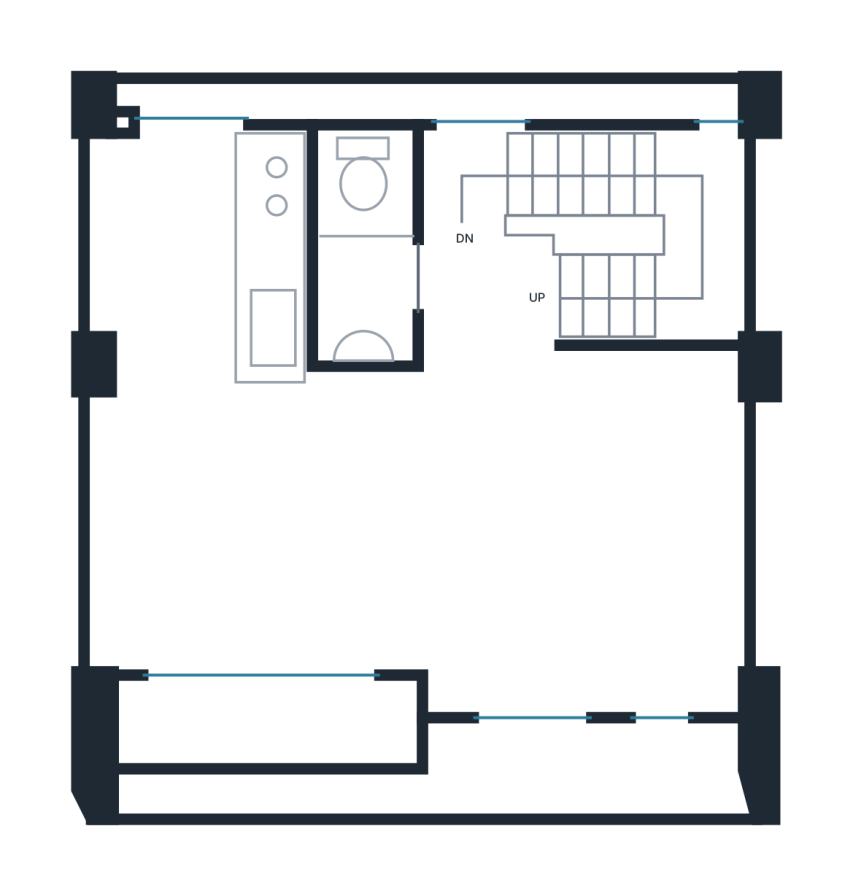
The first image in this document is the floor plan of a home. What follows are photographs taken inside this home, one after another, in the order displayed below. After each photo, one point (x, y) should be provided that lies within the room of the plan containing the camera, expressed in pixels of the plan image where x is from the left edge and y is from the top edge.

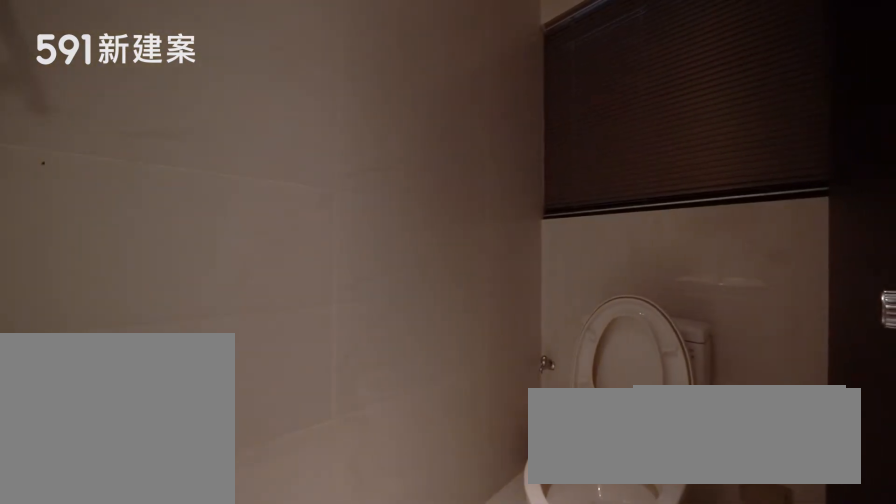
(363, 238)
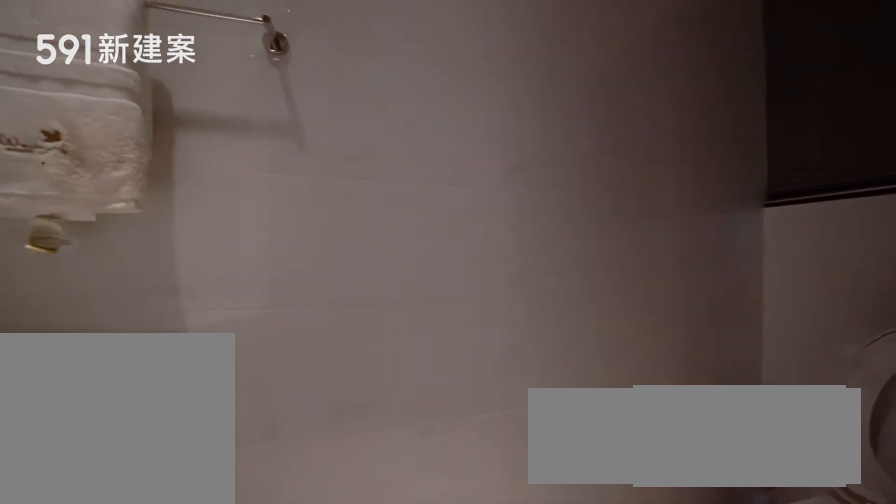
(363, 238)
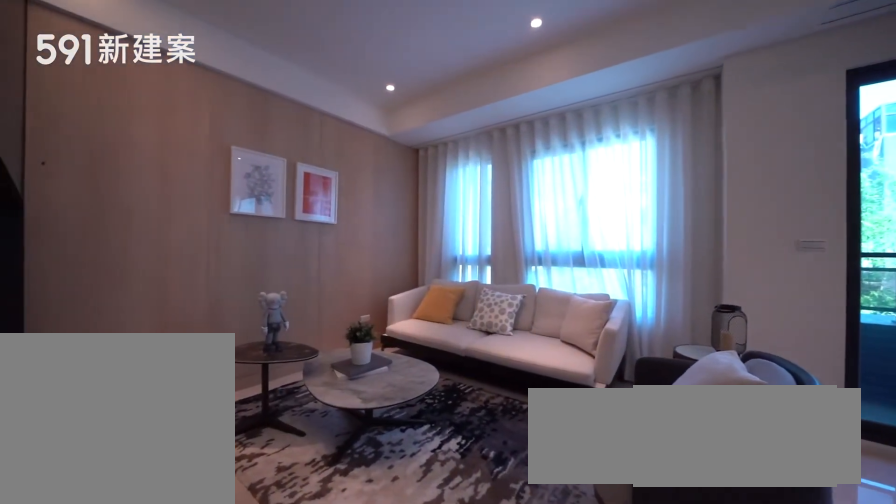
(591, 536)
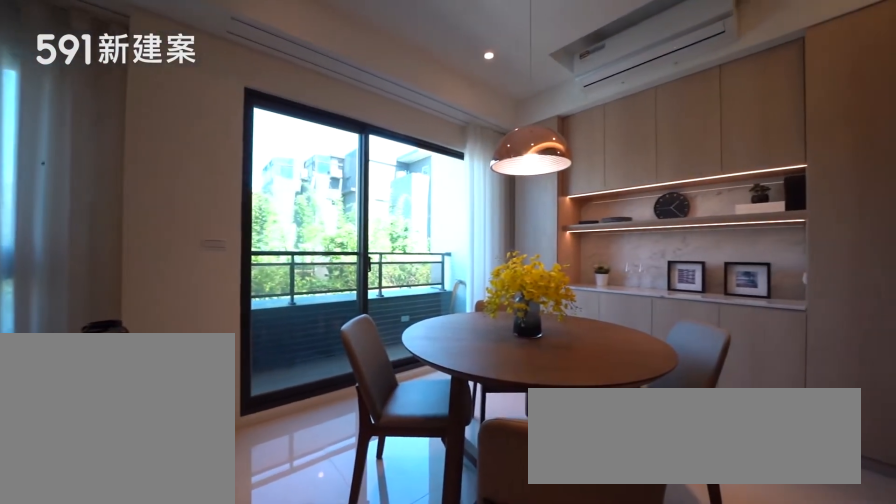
(234, 530)
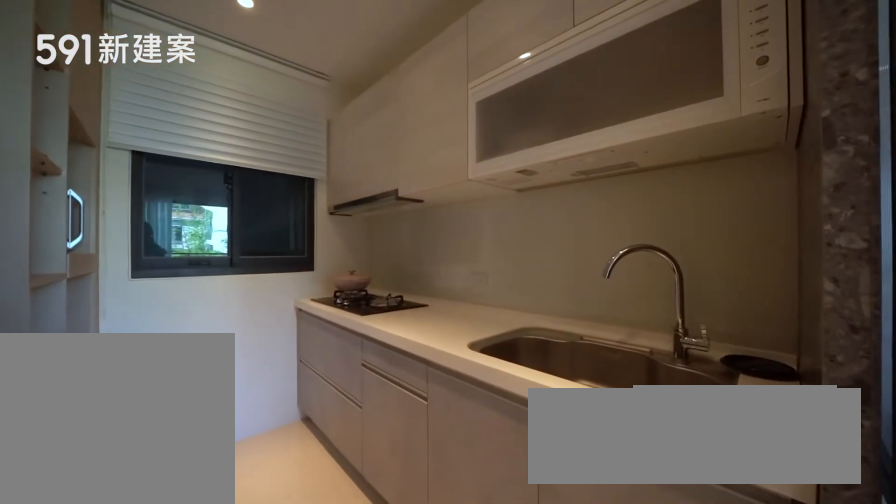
(203, 254)
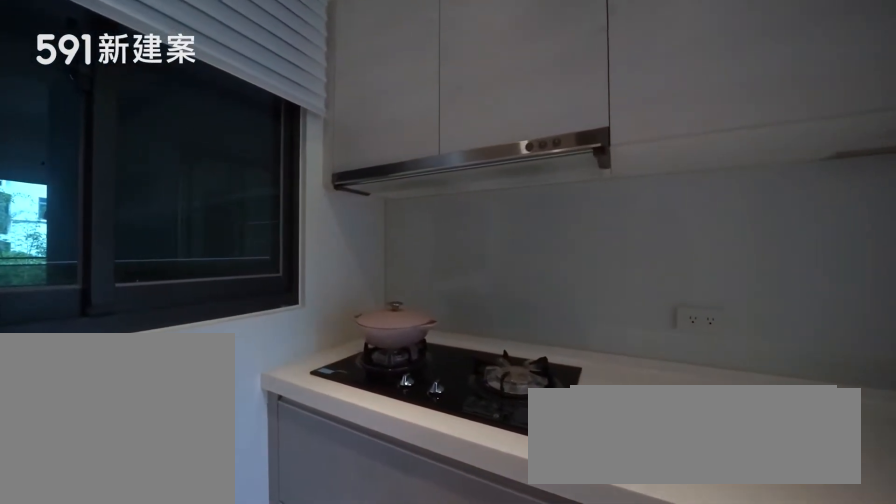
(203, 254)
